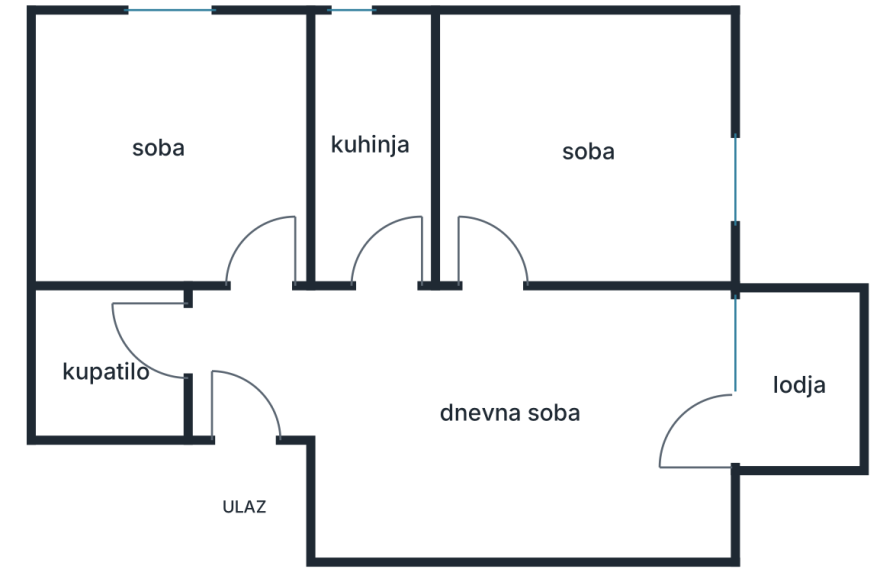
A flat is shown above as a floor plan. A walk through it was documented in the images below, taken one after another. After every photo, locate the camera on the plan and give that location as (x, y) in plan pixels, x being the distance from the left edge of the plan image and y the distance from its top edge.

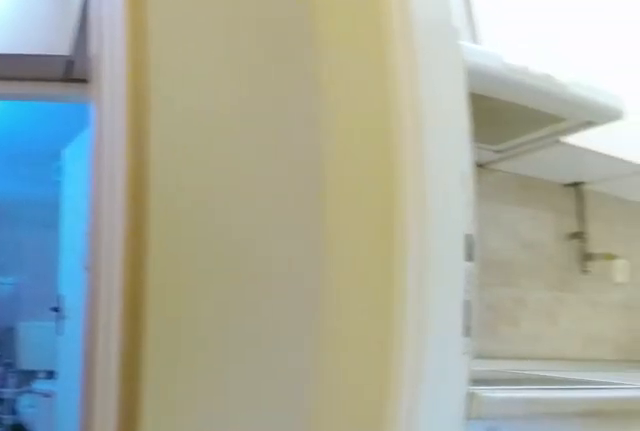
(462, 325)
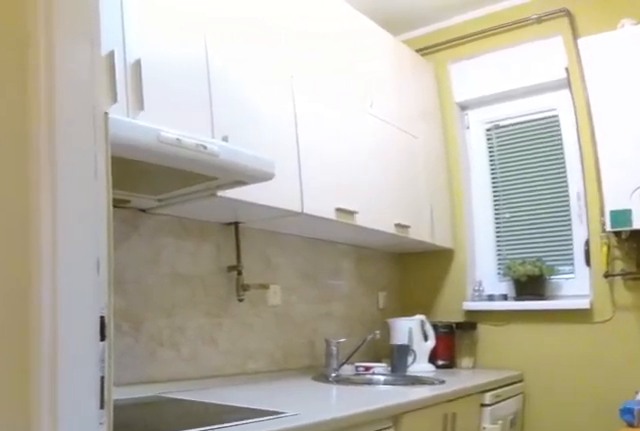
(413, 330)
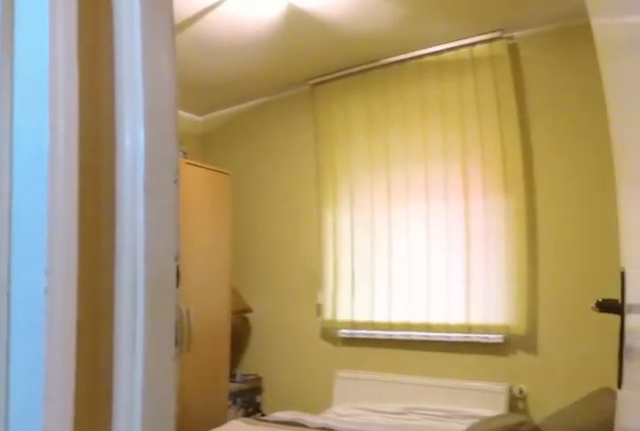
(286, 332)
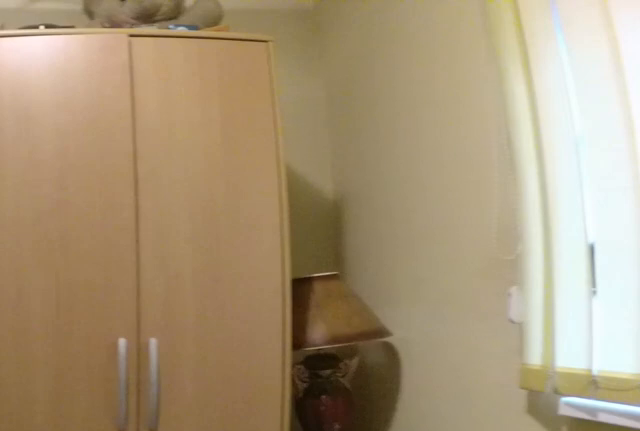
(276, 180)
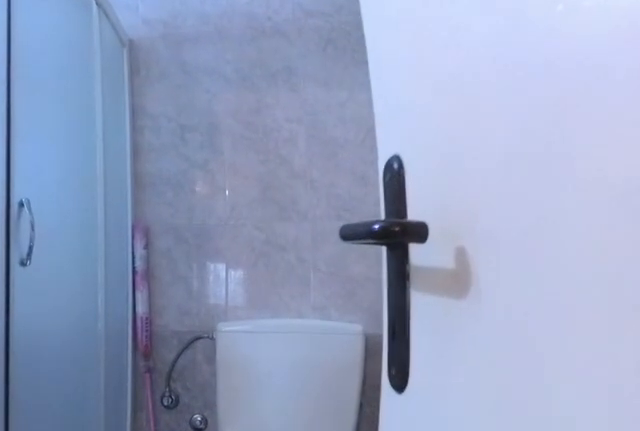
(205, 324)
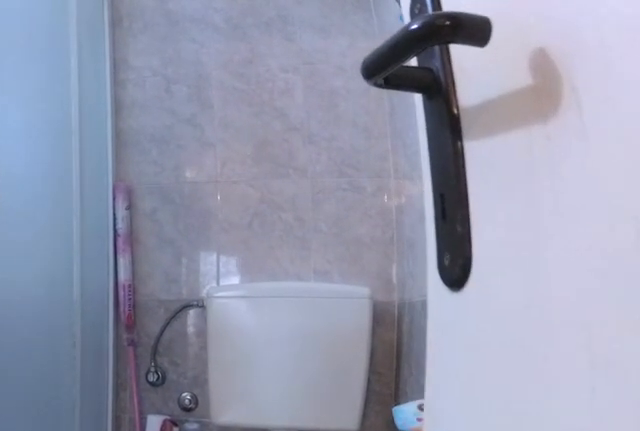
(176, 324)
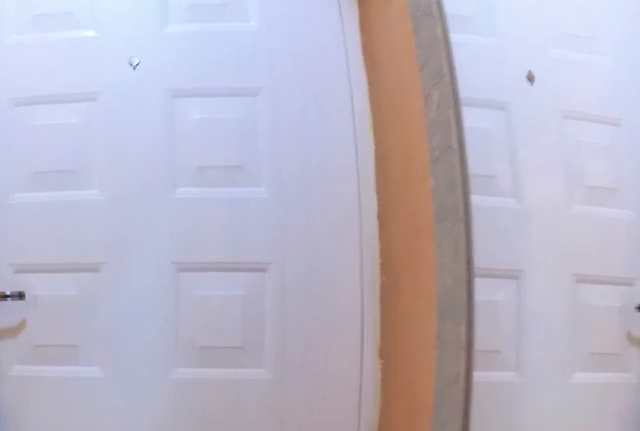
(223, 340)
